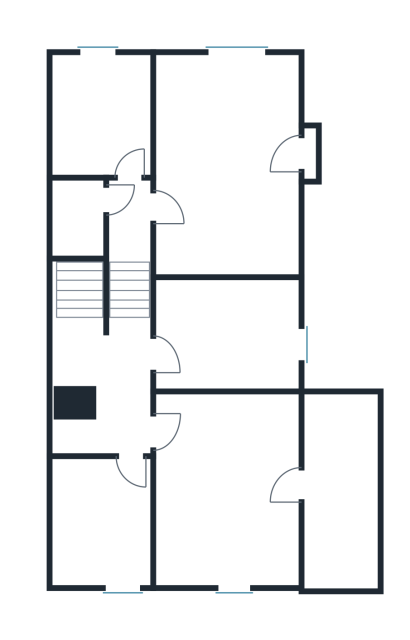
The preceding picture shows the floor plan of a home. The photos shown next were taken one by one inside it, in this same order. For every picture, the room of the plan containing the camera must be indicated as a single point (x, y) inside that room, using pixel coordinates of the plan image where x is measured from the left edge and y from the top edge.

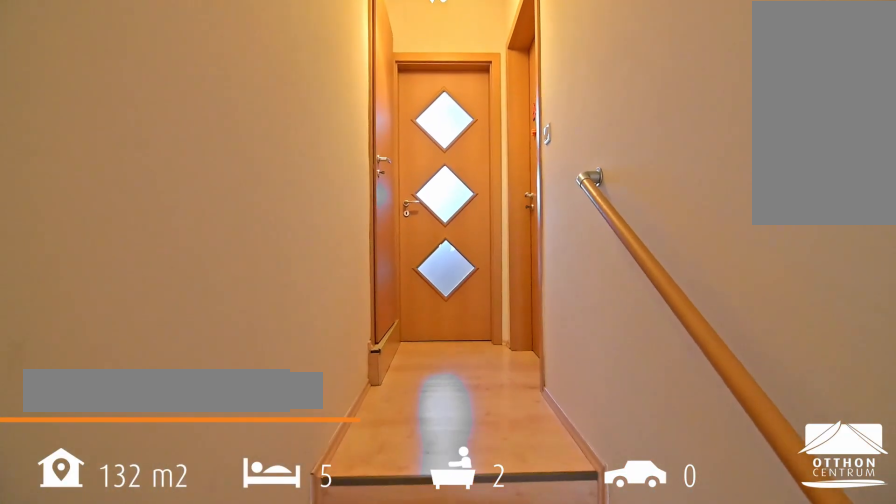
(126, 369)
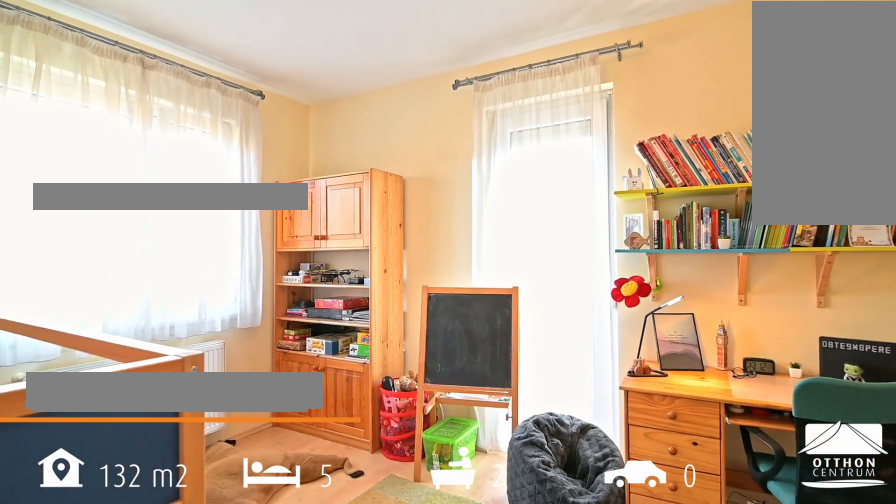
(225, 169)
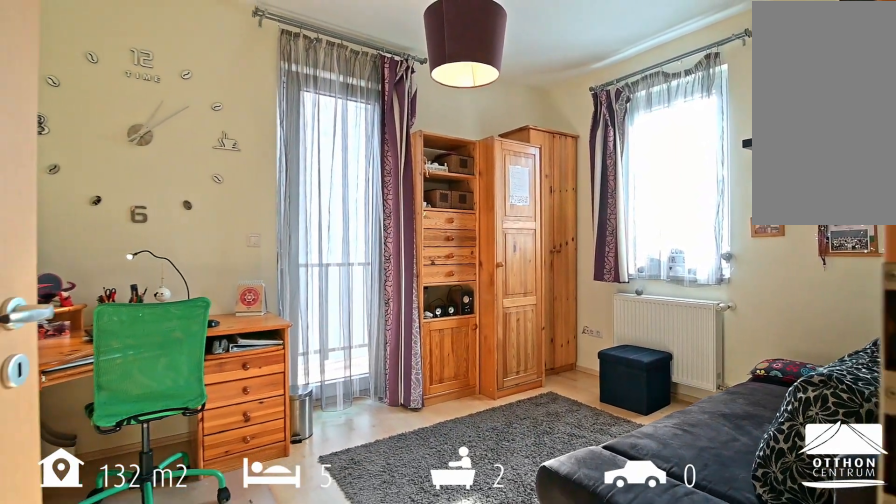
(225, 495)
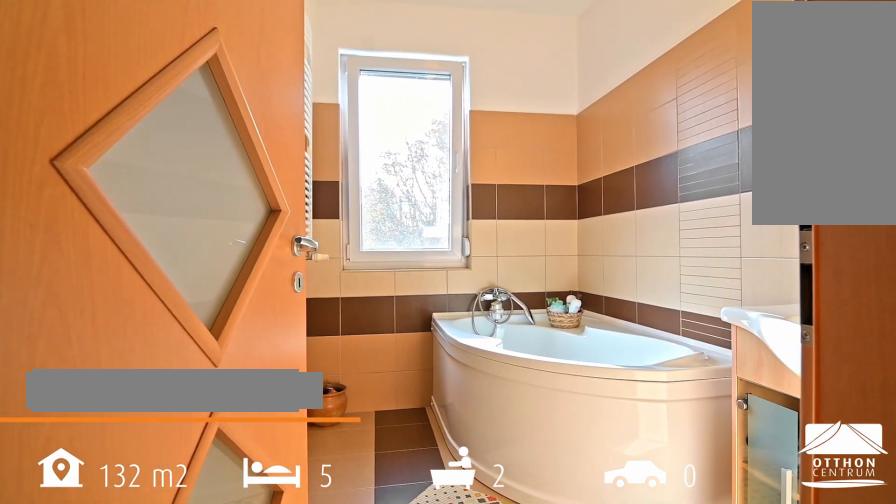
(104, 525)
